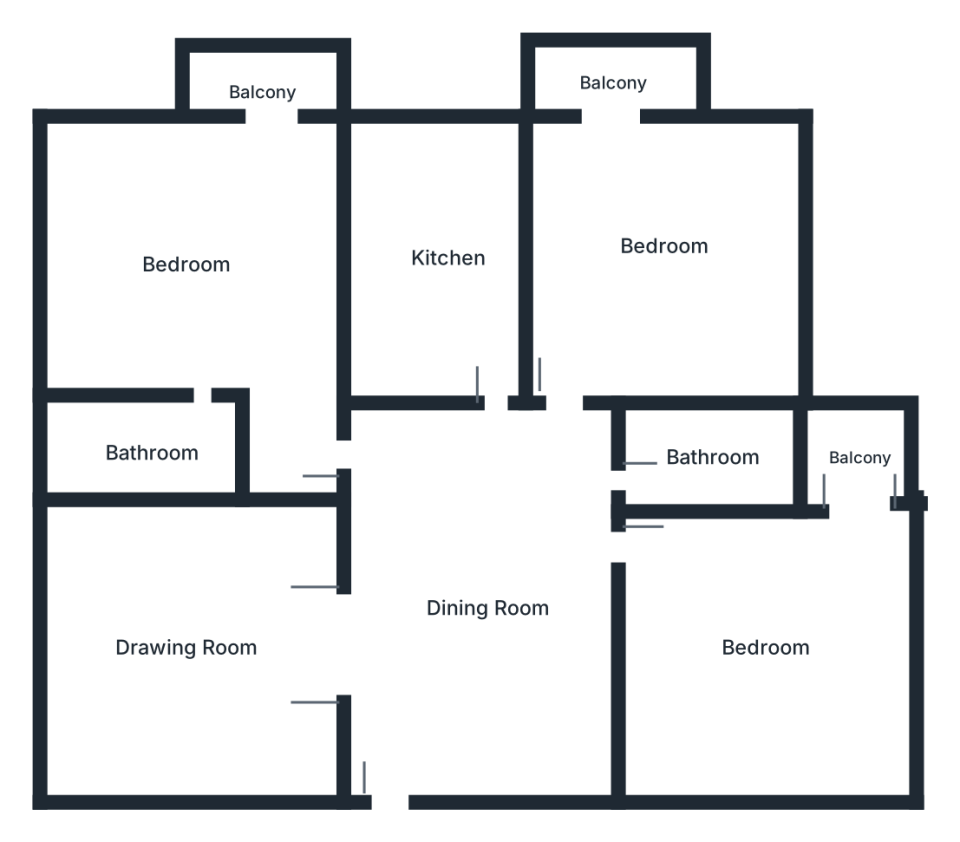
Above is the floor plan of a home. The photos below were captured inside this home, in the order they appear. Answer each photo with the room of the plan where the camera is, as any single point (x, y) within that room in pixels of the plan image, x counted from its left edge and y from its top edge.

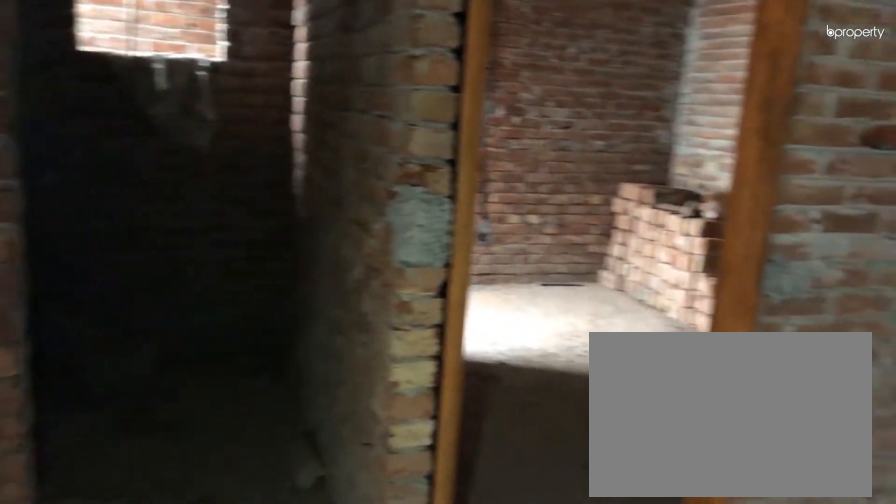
(487, 600)
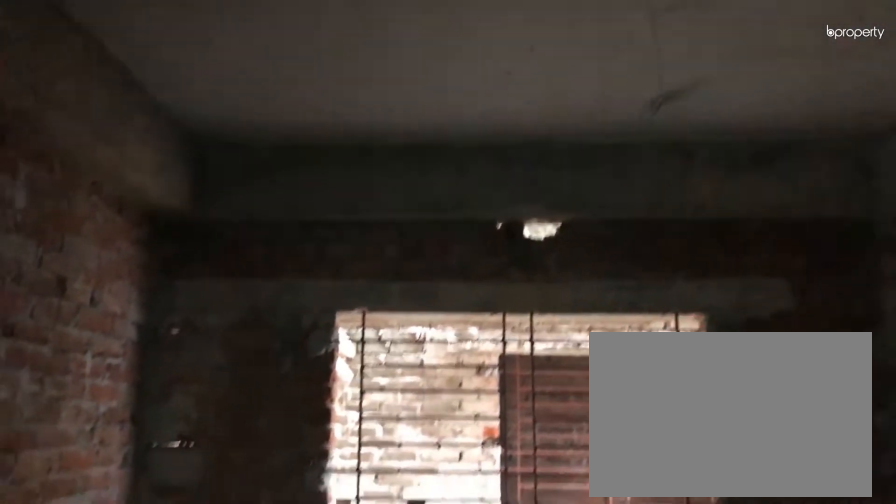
(184, 647)
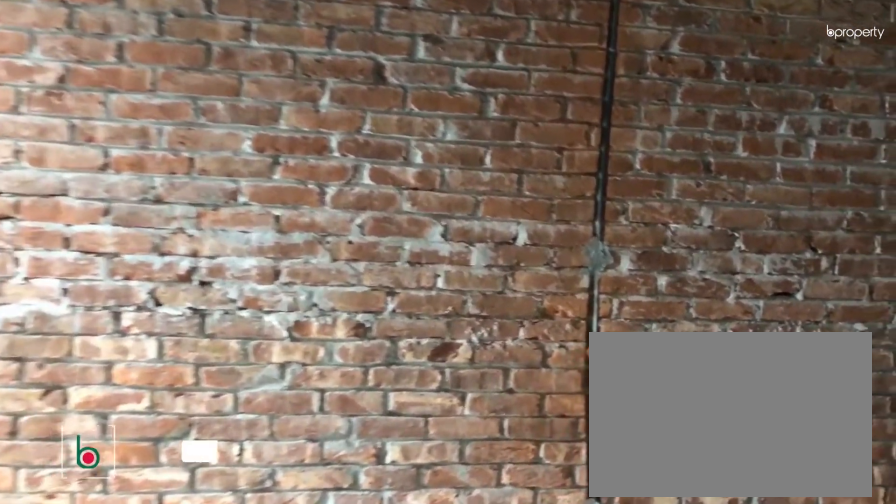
(764, 653)
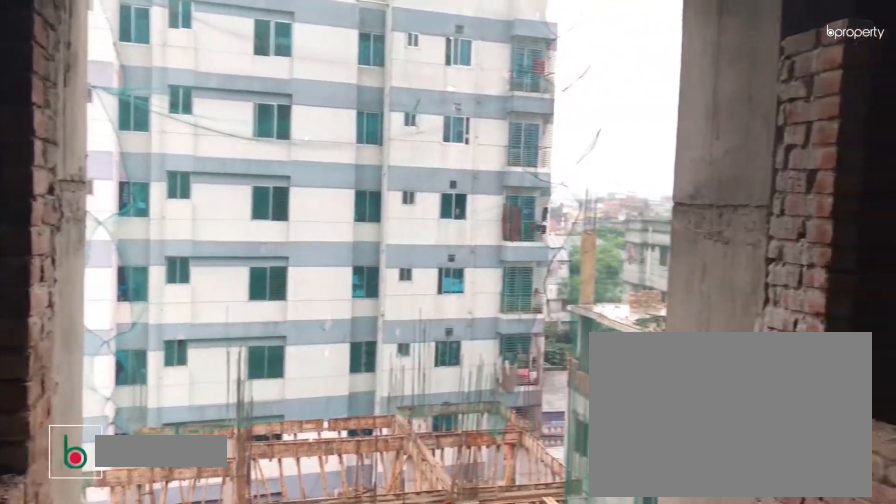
(861, 460)
